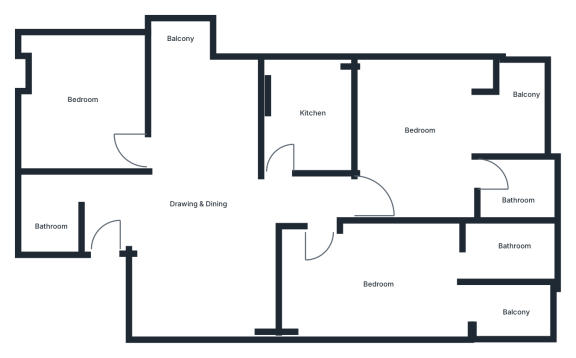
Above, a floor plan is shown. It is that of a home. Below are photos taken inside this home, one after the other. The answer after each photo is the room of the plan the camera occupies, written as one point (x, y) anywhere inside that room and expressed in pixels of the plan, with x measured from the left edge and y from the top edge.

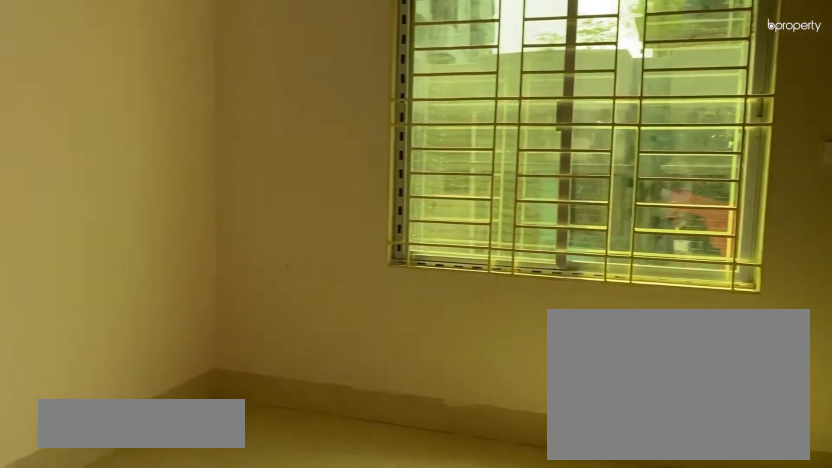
(430, 147)
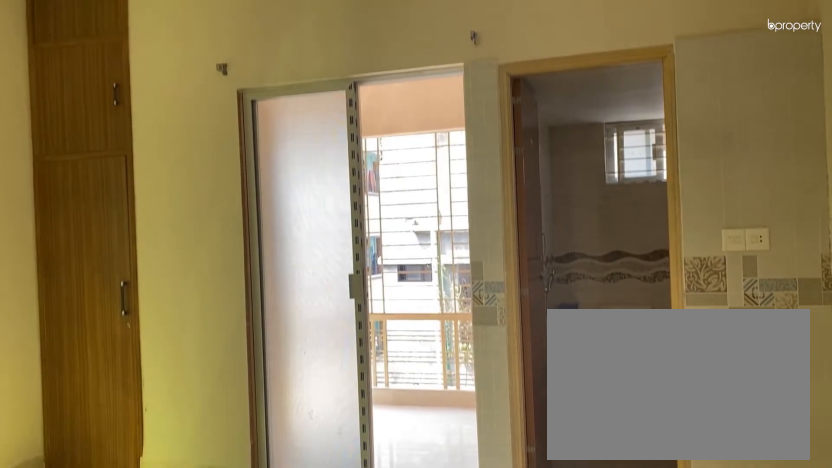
(430, 147)
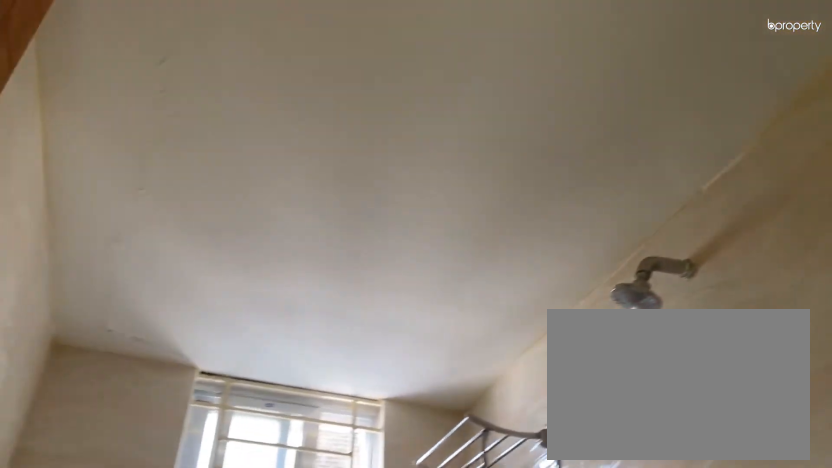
(514, 190)
